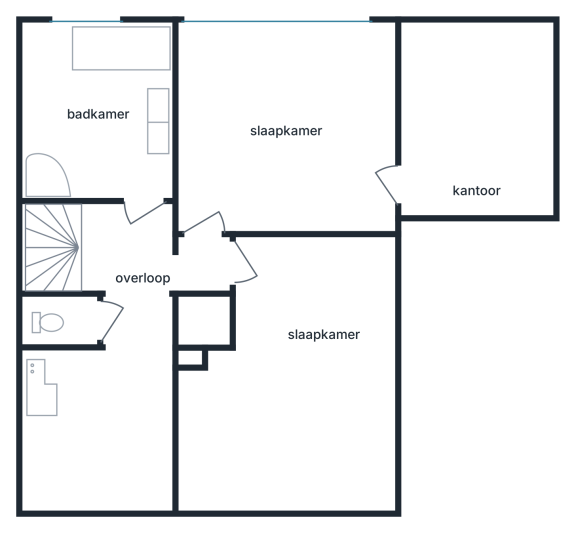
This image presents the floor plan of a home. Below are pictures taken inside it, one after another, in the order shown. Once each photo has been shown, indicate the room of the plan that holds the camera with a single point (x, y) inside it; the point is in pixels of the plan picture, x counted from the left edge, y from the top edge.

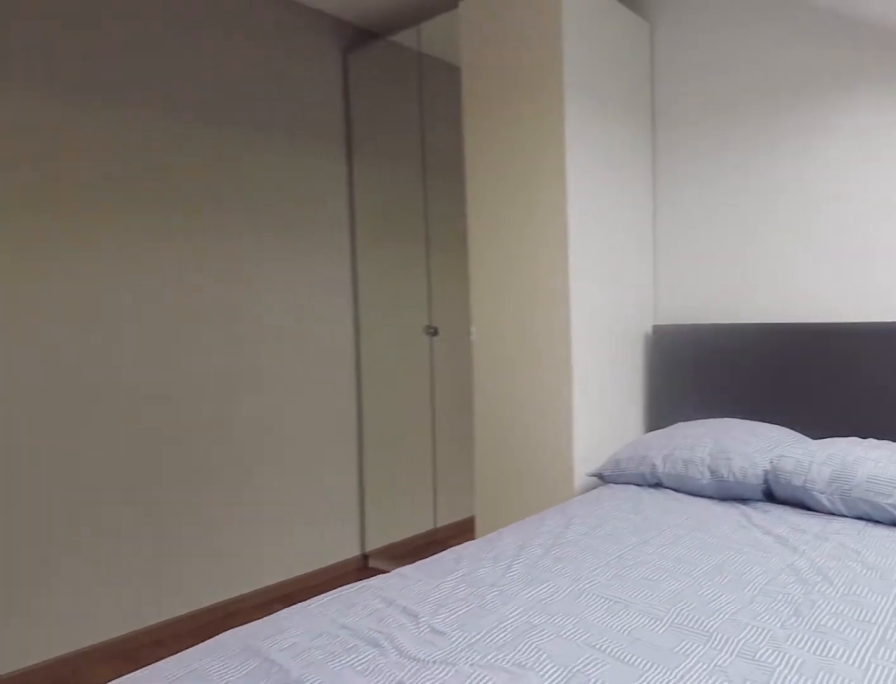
(302, 338)
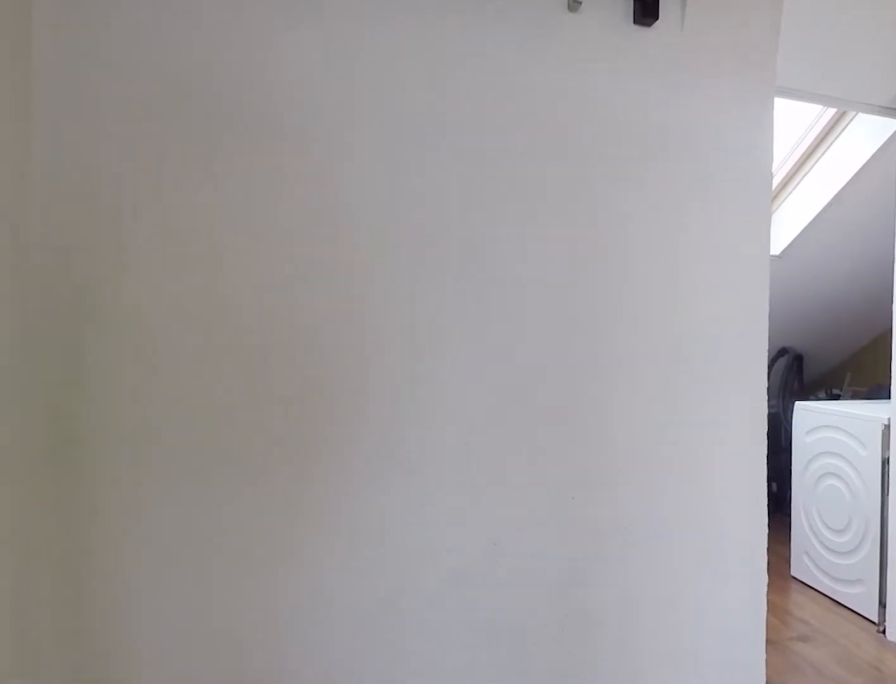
(126, 319)
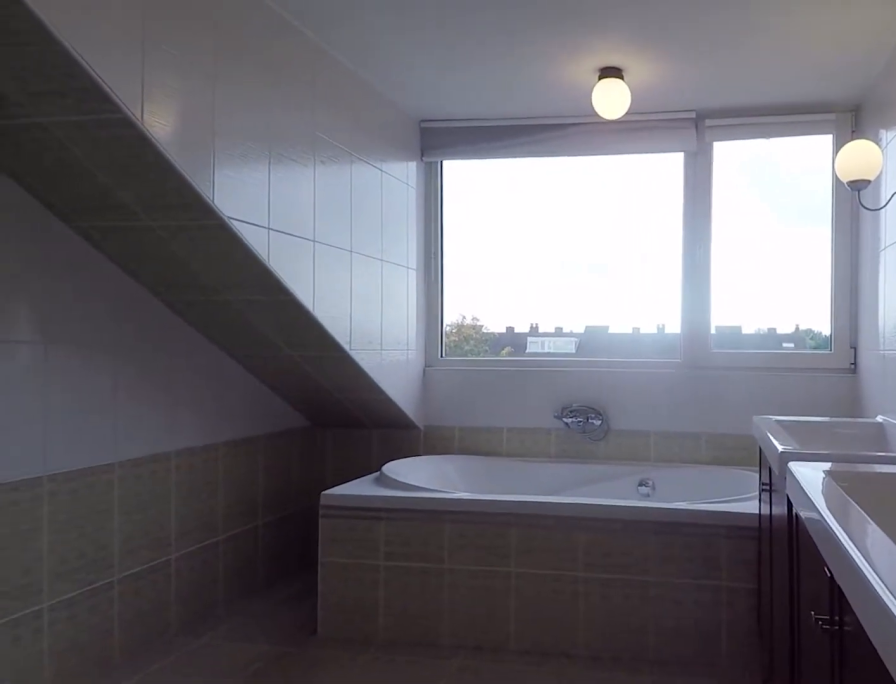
(103, 114)
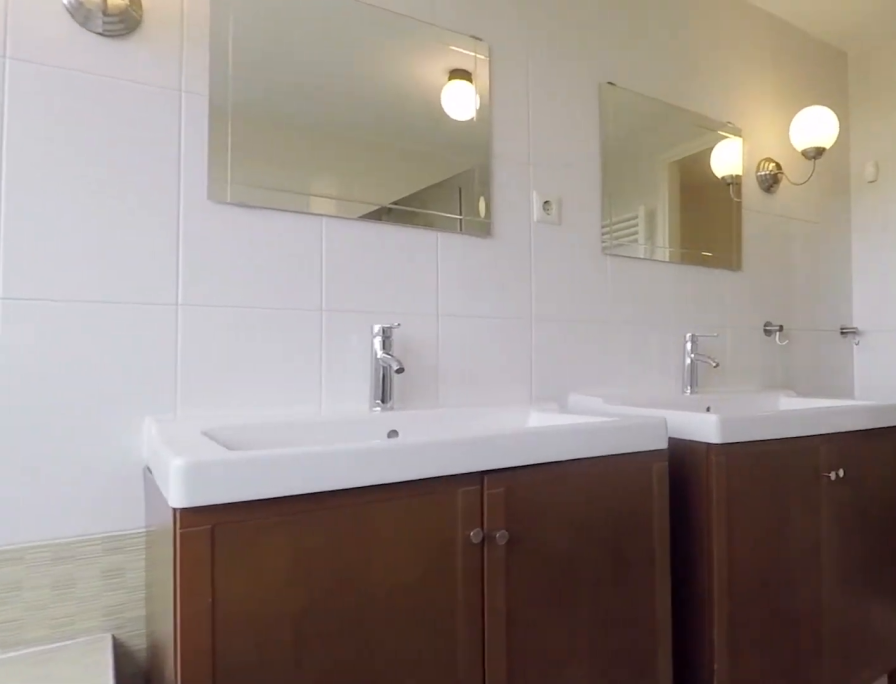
(103, 114)
